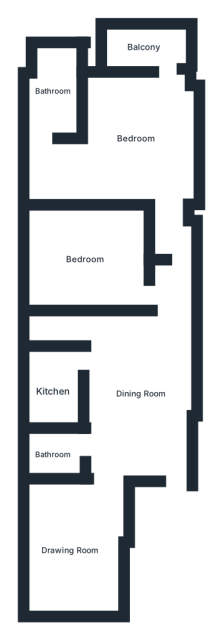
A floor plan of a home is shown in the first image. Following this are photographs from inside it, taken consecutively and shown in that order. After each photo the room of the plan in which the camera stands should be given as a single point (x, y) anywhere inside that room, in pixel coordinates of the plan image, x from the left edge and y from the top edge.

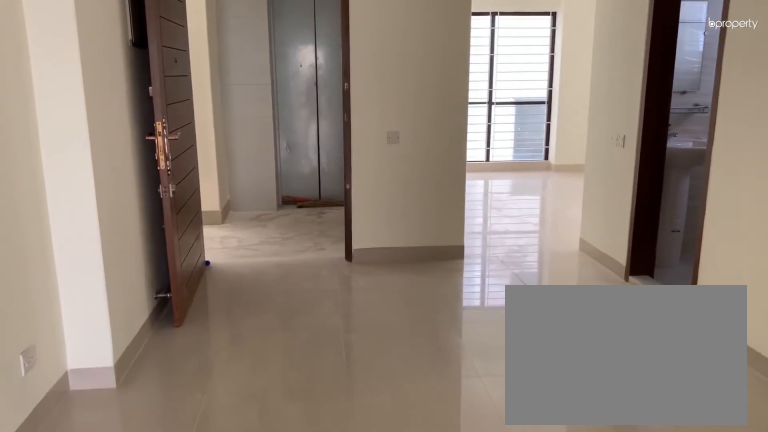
(140, 388)
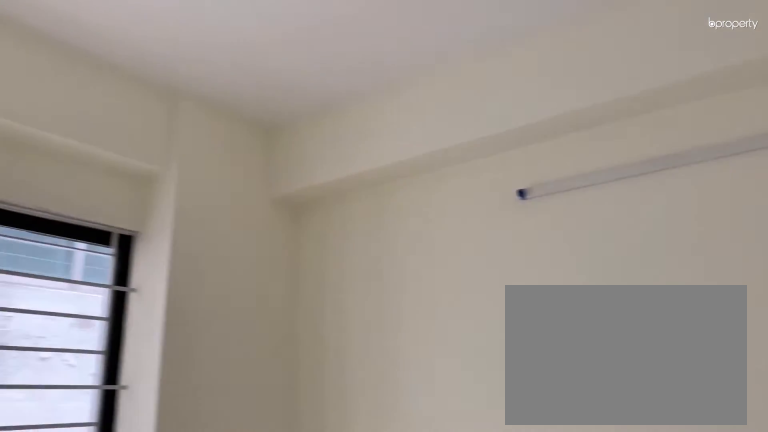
(70, 550)
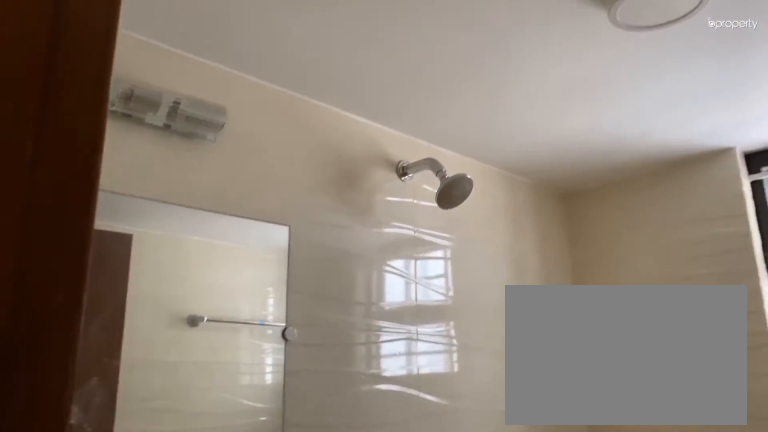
(54, 453)
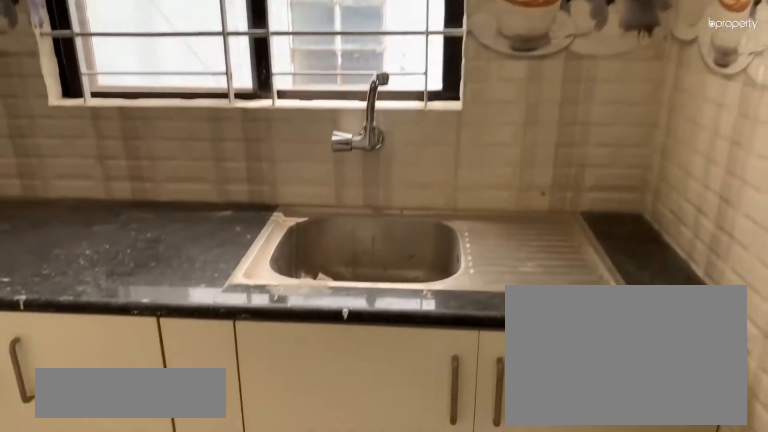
(53, 388)
